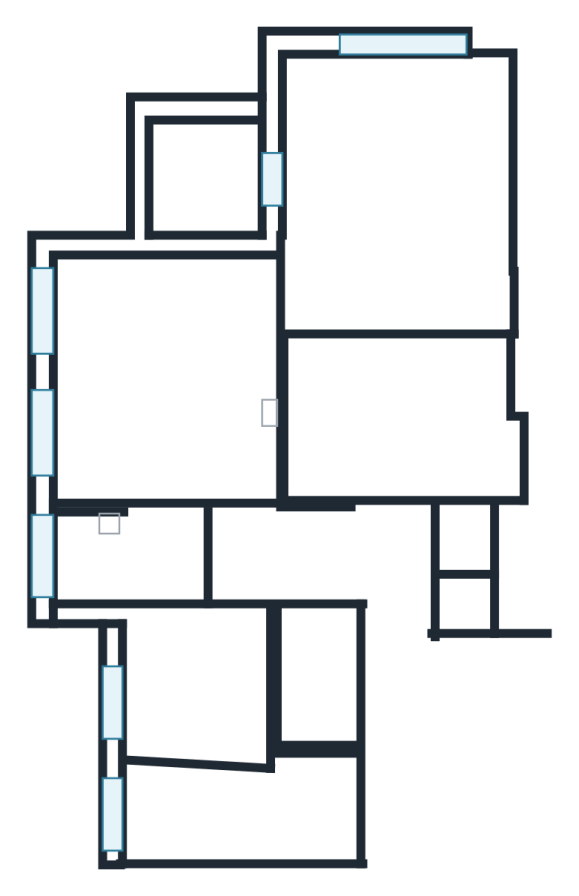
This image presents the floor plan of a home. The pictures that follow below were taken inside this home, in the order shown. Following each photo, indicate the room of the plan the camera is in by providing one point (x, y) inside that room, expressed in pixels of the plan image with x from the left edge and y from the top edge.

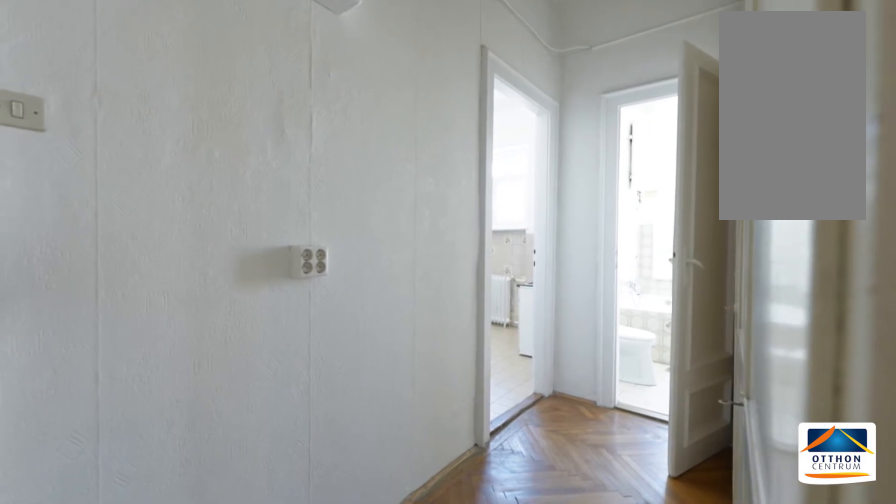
(376, 556)
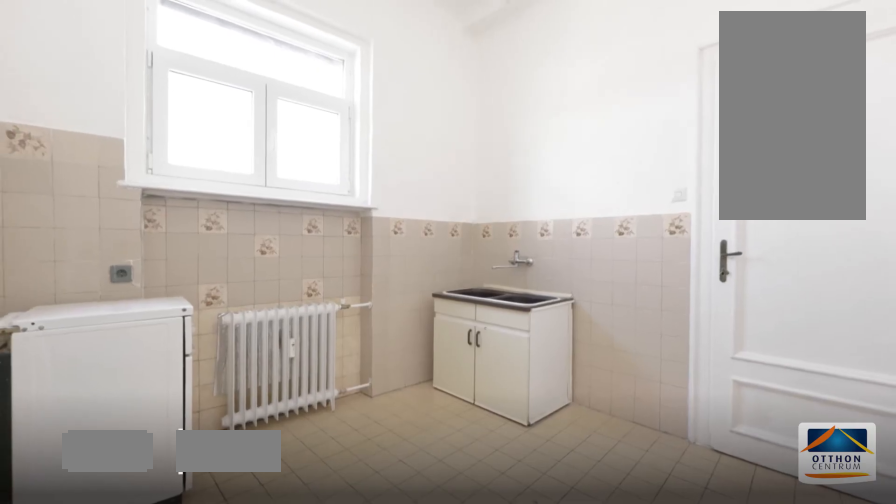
(221, 691)
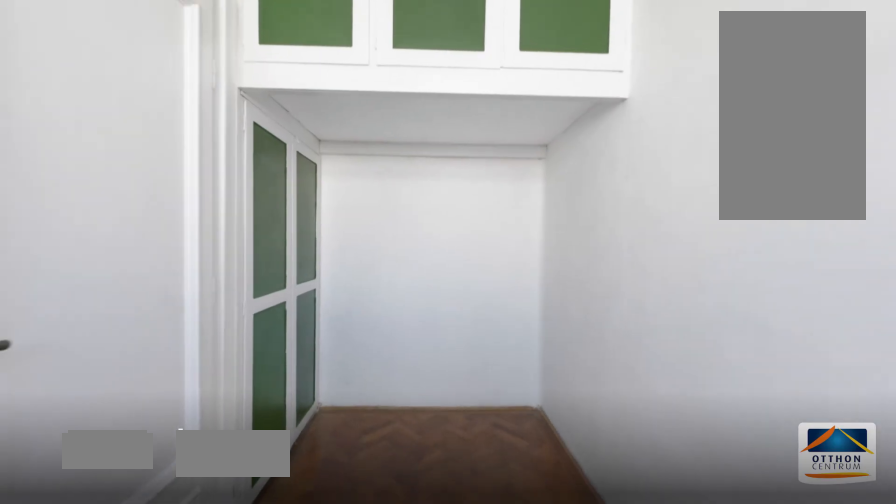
(221, 807)
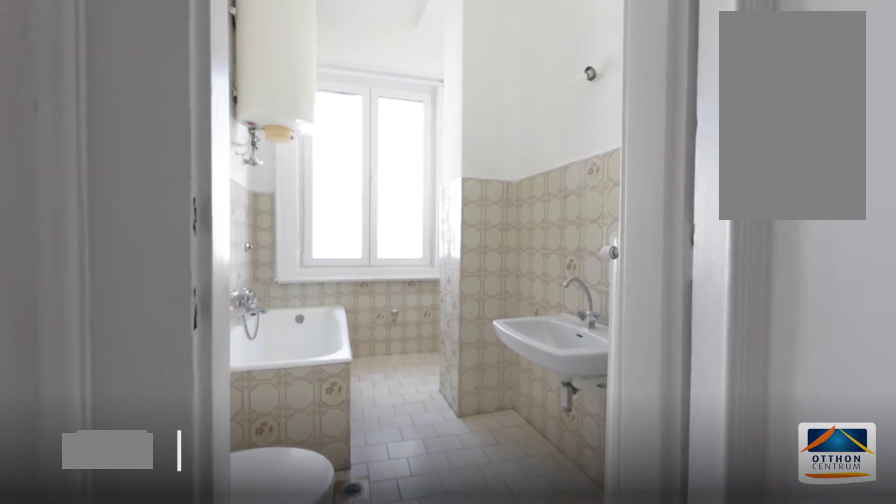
(133, 560)
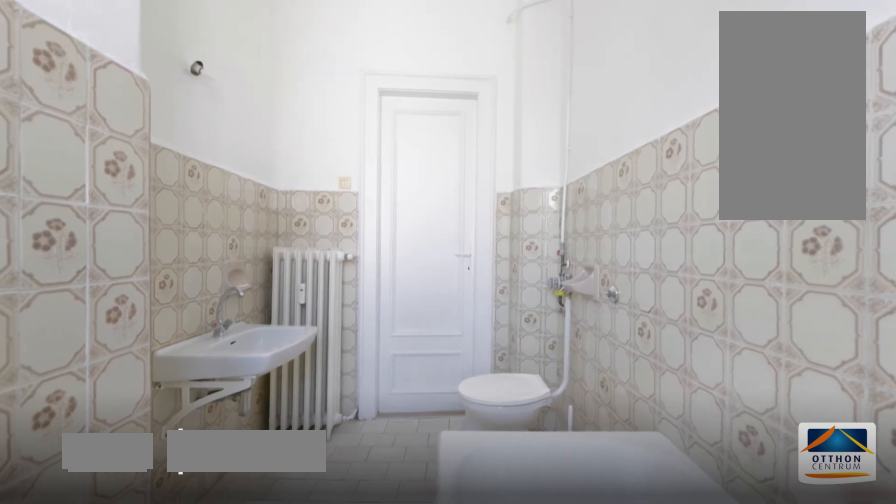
(133, 560)
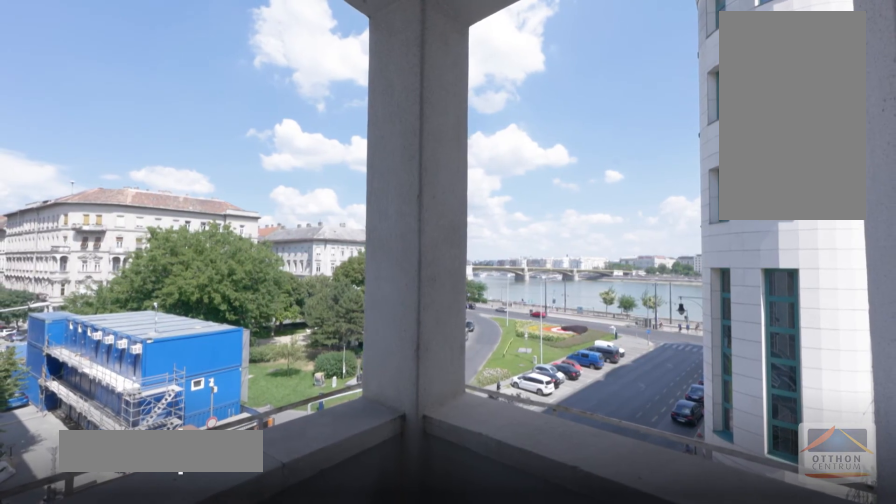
(212, 175)
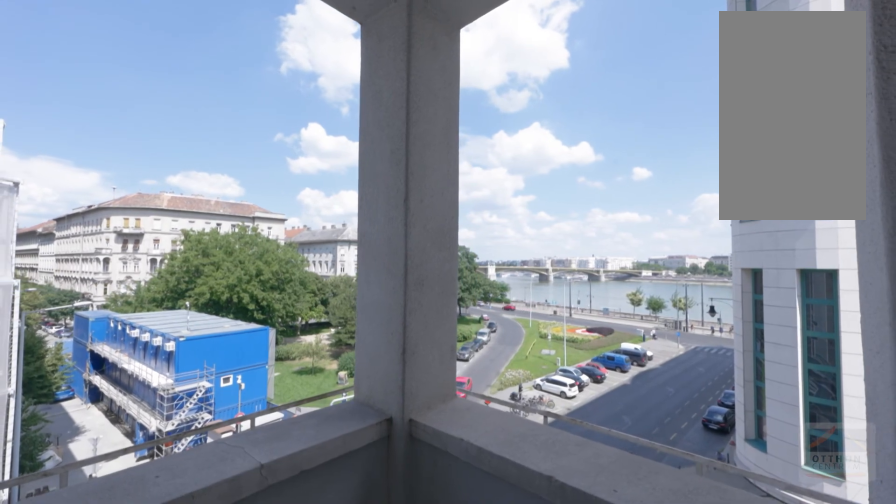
(211, 176)
